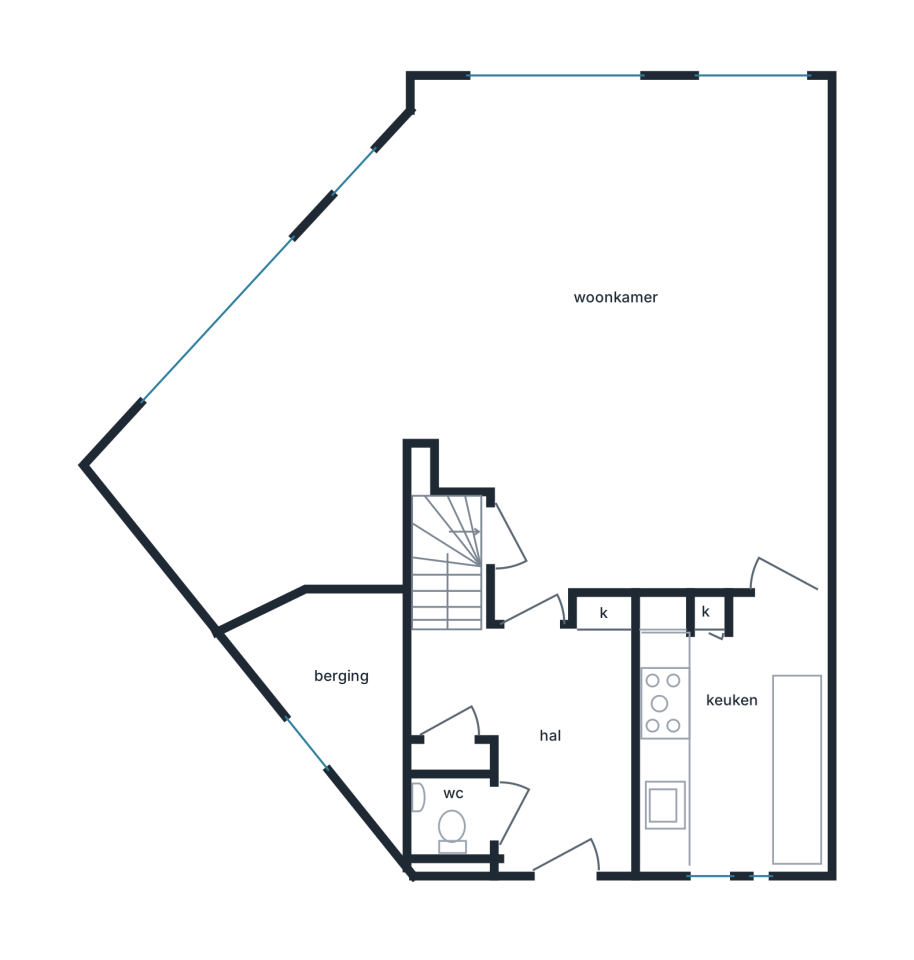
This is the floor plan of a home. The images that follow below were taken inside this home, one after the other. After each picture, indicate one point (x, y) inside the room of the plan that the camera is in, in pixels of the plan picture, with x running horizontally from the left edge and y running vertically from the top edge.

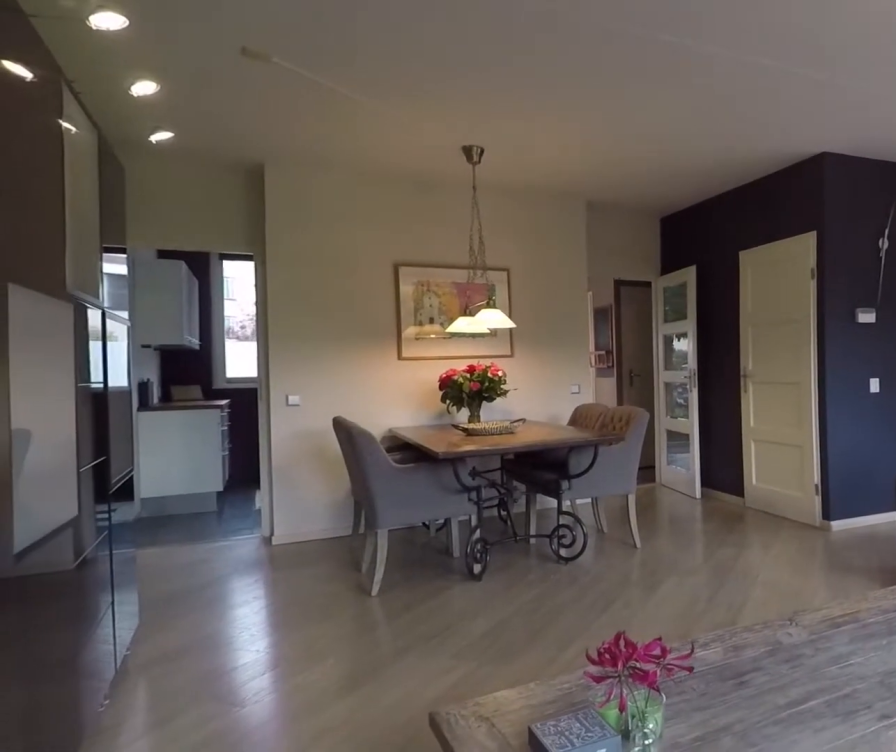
(587, 439)
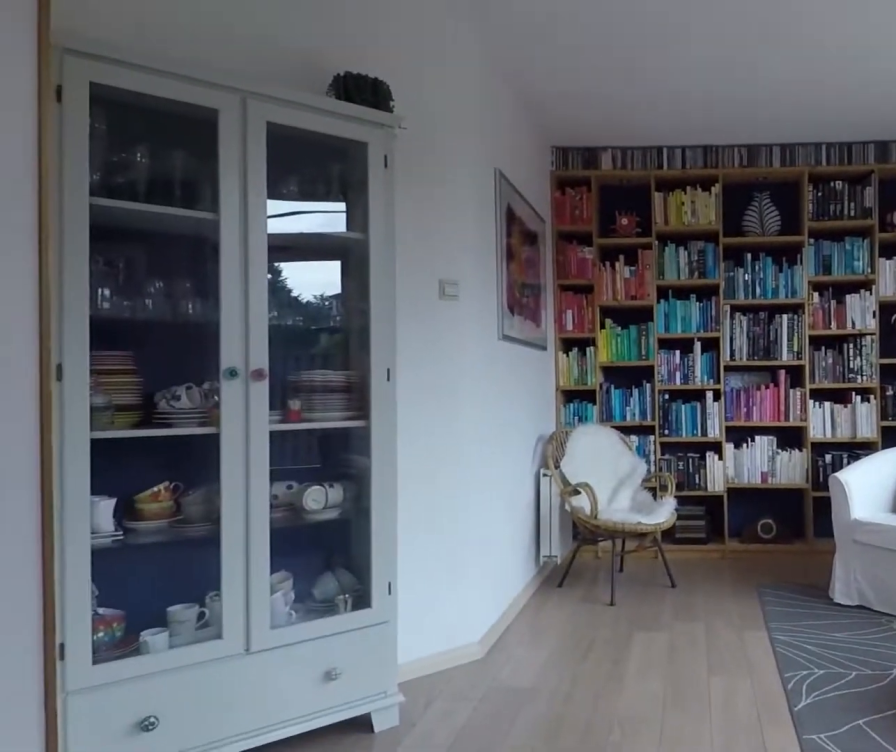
(587, 439)
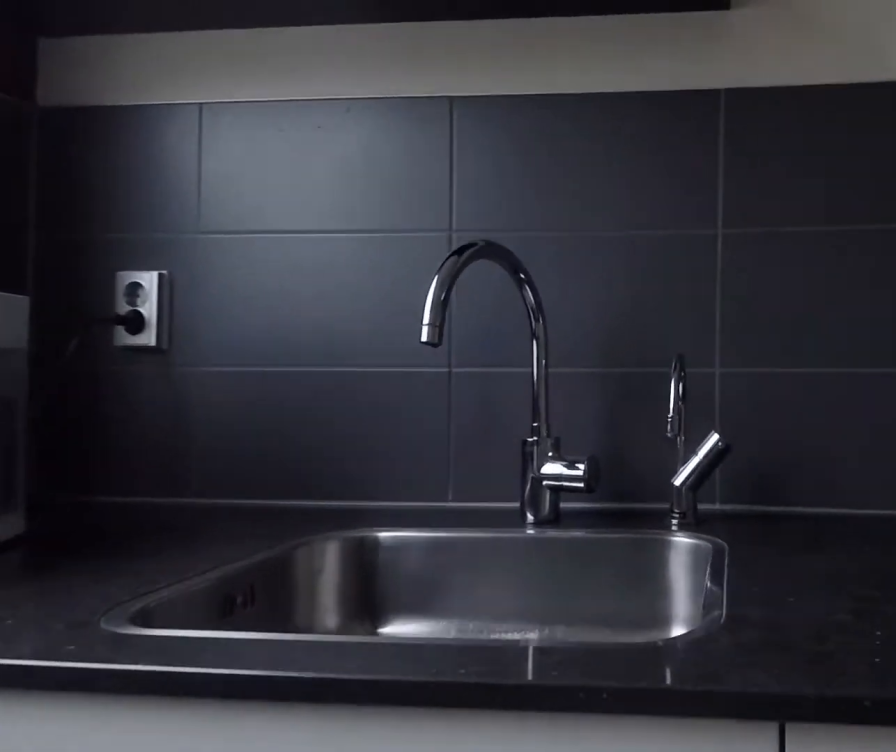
(734, 740)
